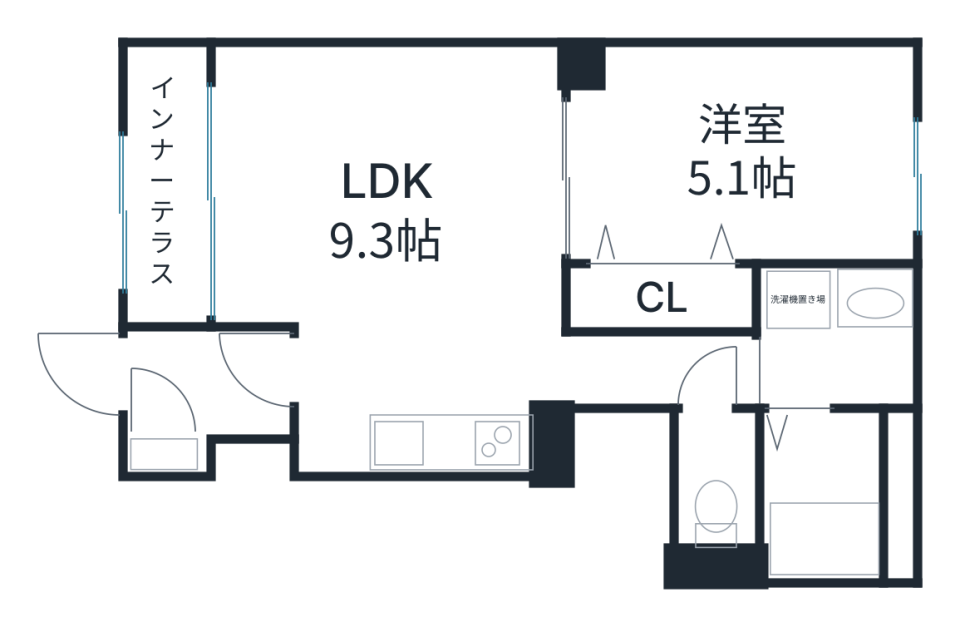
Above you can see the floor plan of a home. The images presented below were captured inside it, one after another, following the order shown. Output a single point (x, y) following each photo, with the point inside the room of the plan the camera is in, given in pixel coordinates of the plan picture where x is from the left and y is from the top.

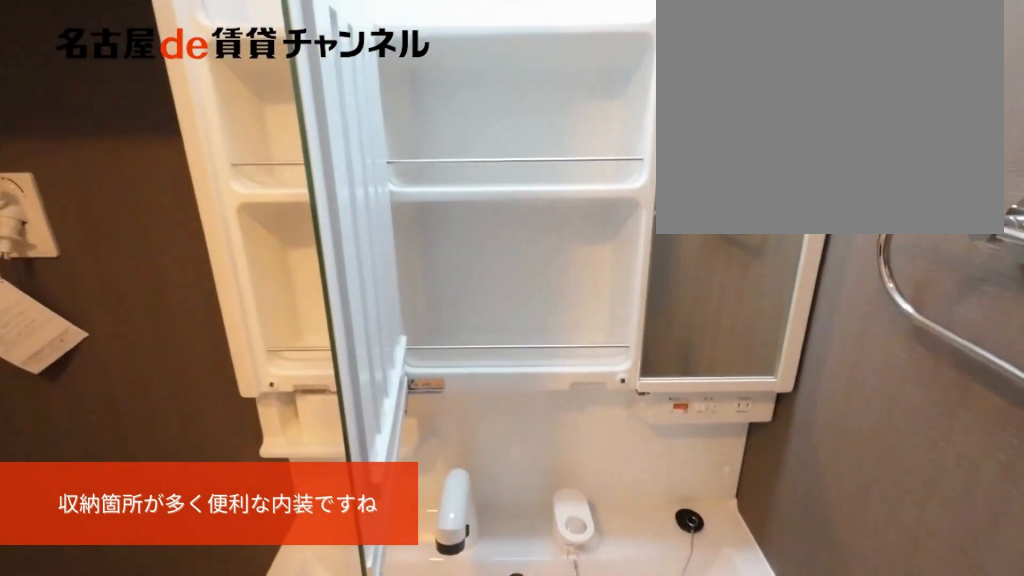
(834, 334)
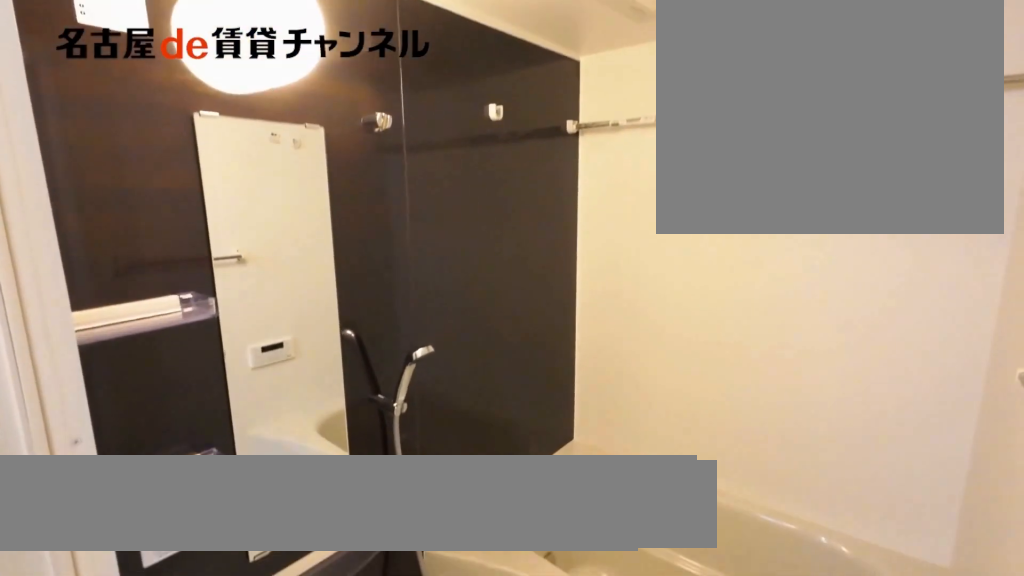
(834, 491)
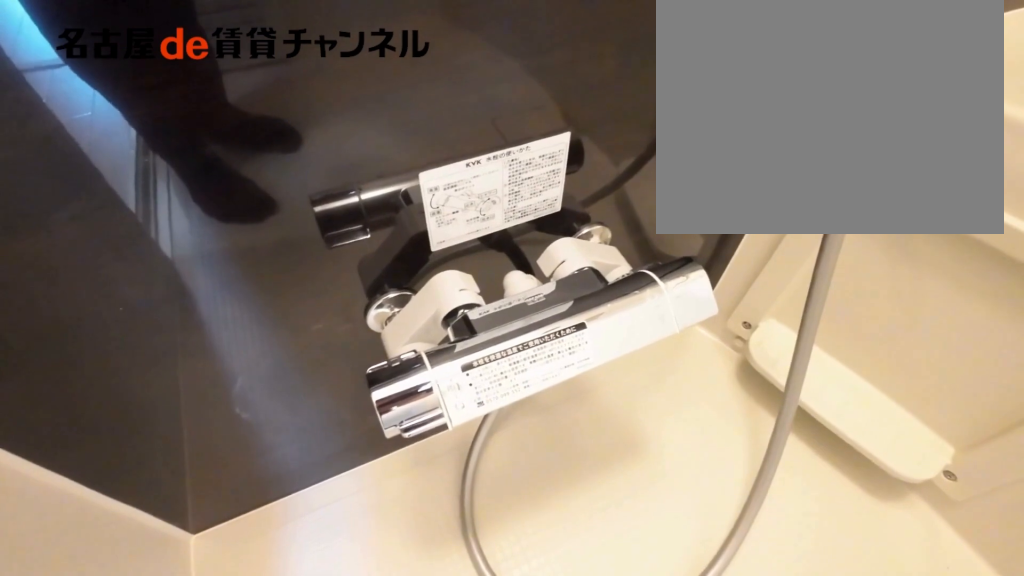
(834, 491)
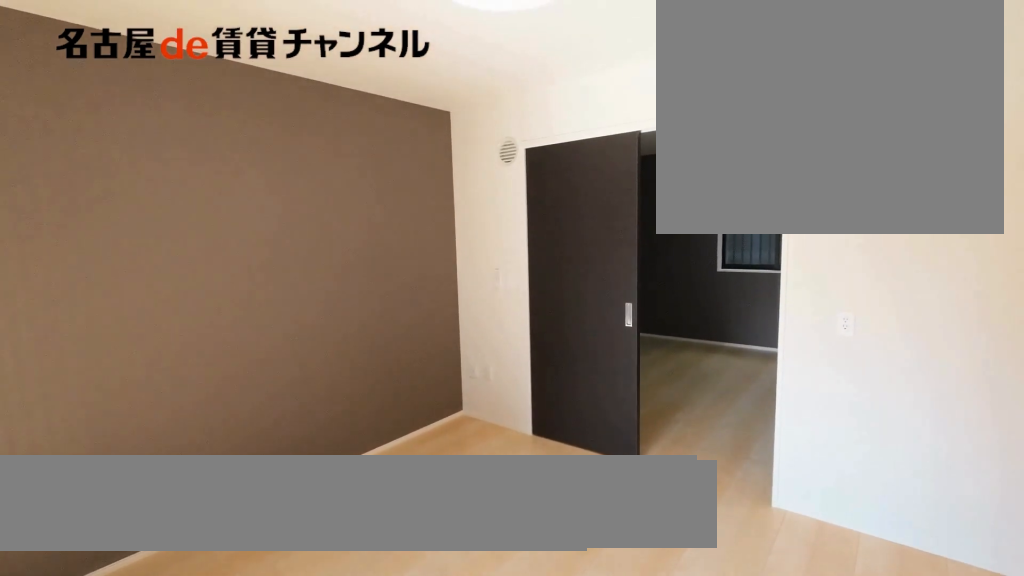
(399, 249)
